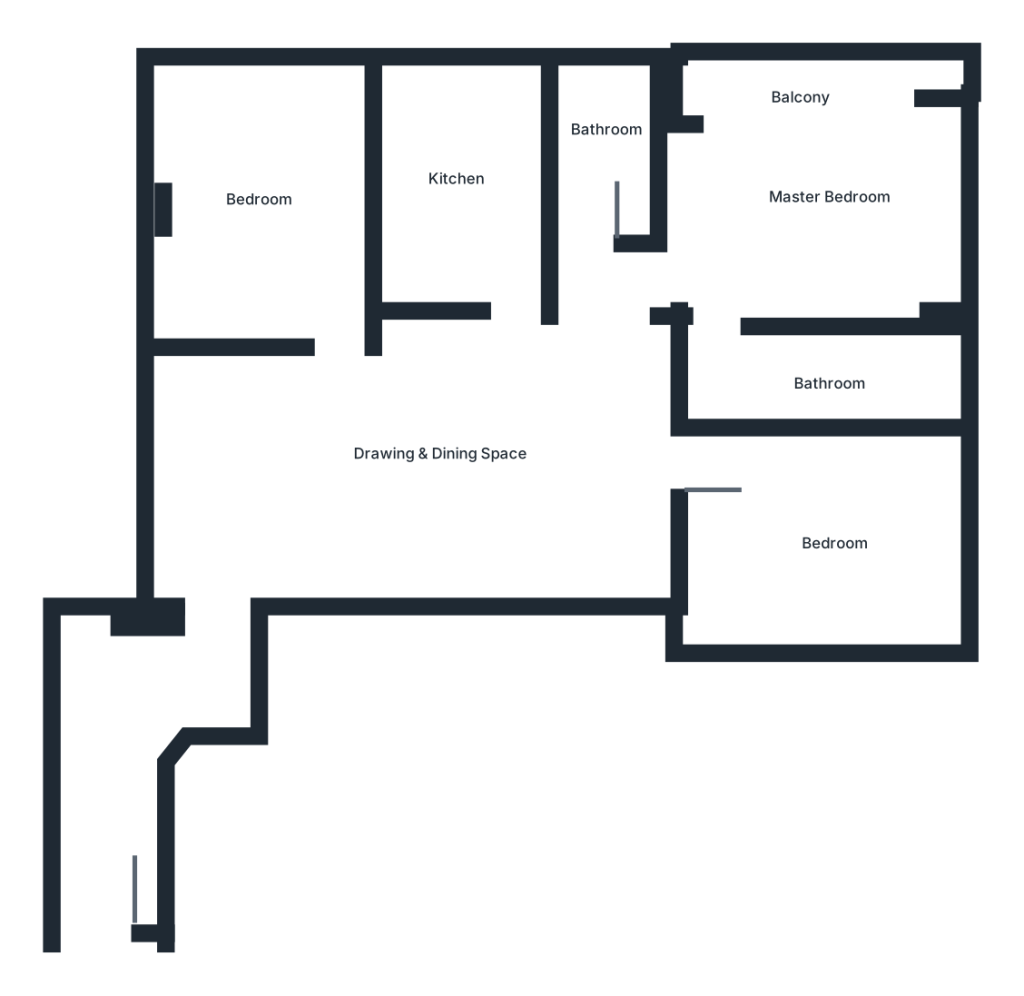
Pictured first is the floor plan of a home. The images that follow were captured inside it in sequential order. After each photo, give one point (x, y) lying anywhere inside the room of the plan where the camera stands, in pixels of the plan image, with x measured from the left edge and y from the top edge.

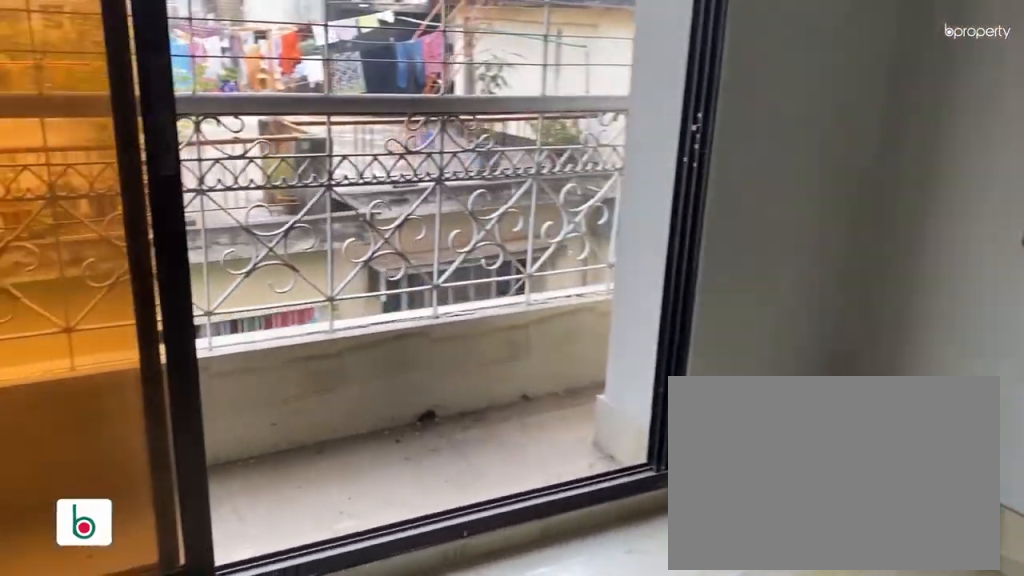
(809, 207)
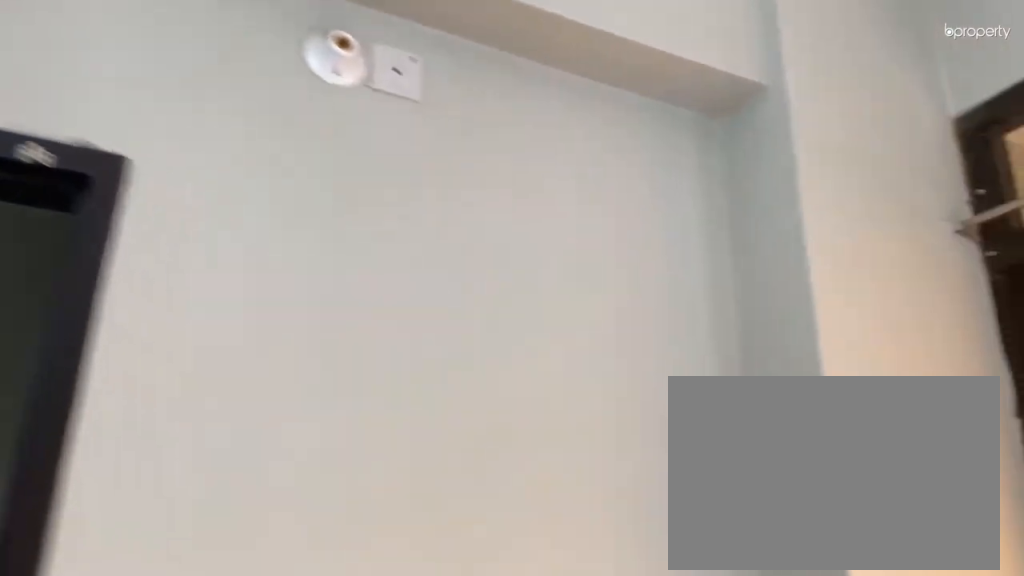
(809, 206)
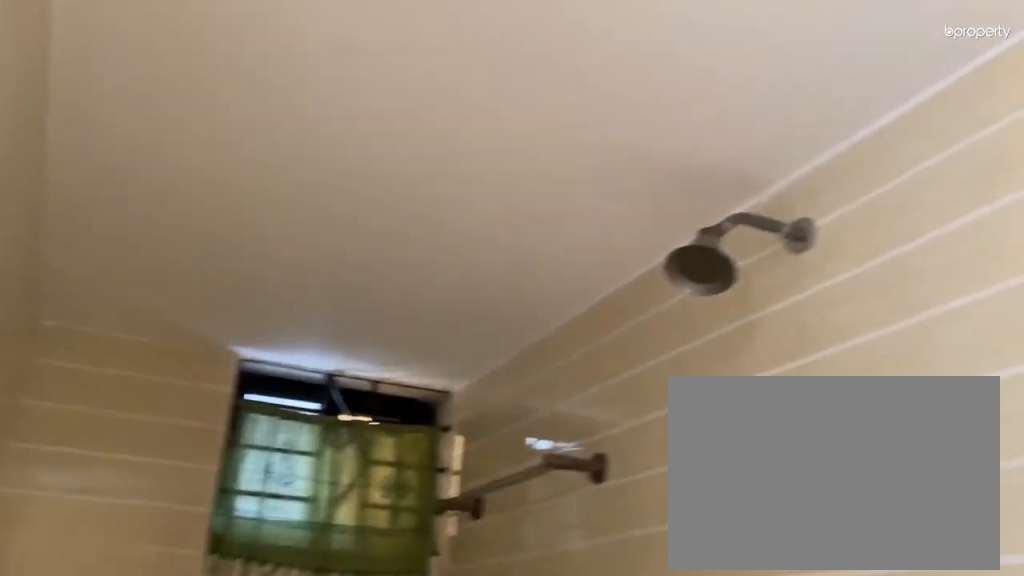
(817, 386)
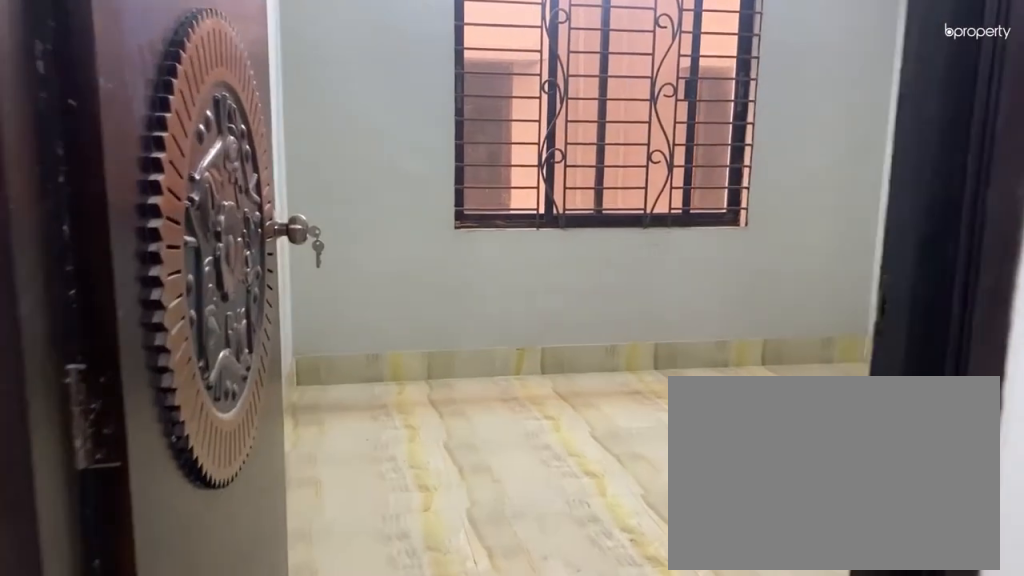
(691, 471)
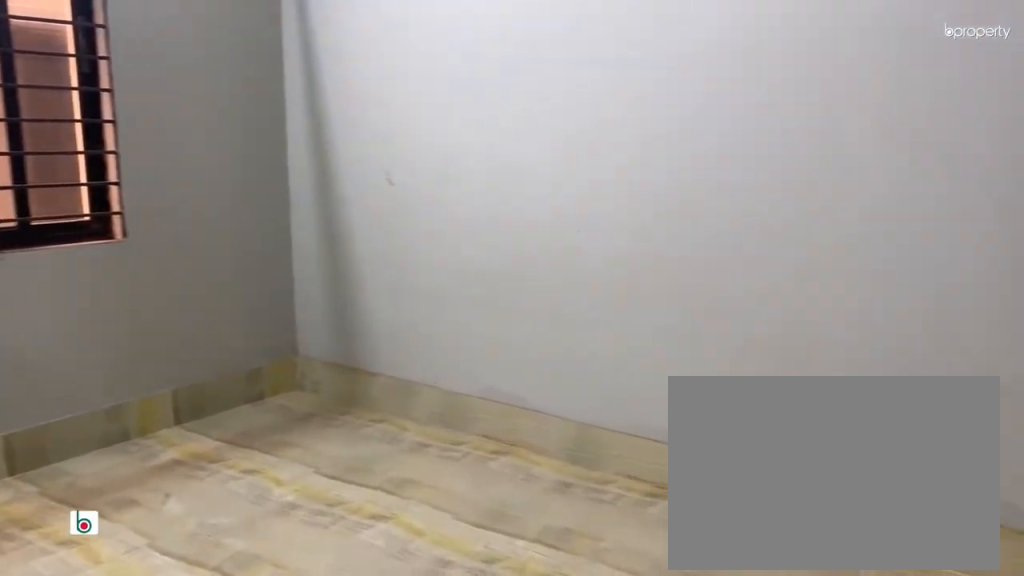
(827, 530)
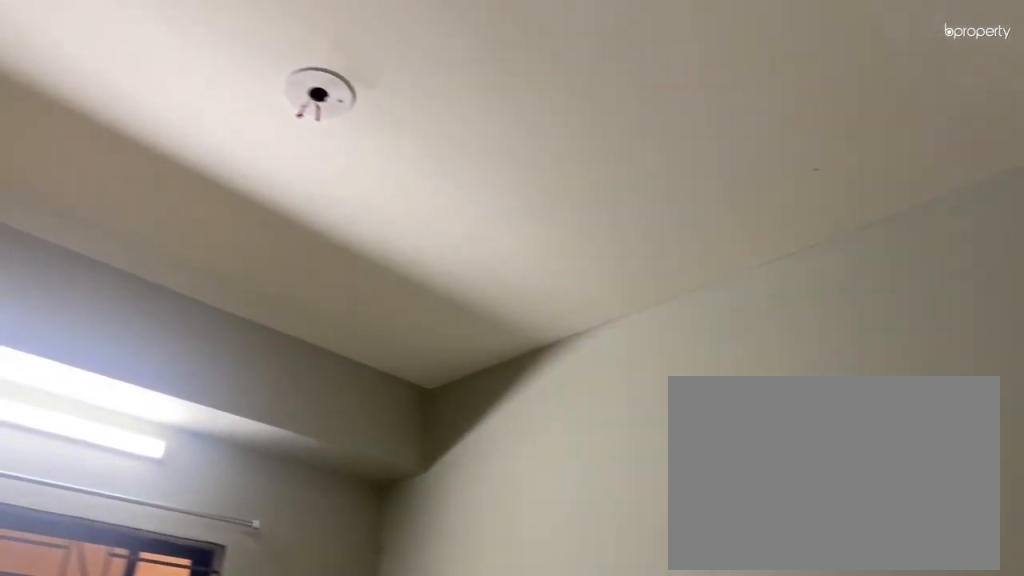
(827, 530)
